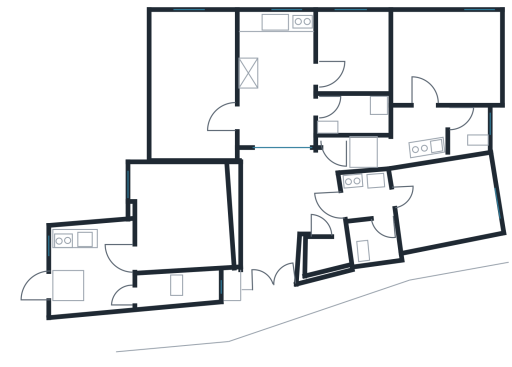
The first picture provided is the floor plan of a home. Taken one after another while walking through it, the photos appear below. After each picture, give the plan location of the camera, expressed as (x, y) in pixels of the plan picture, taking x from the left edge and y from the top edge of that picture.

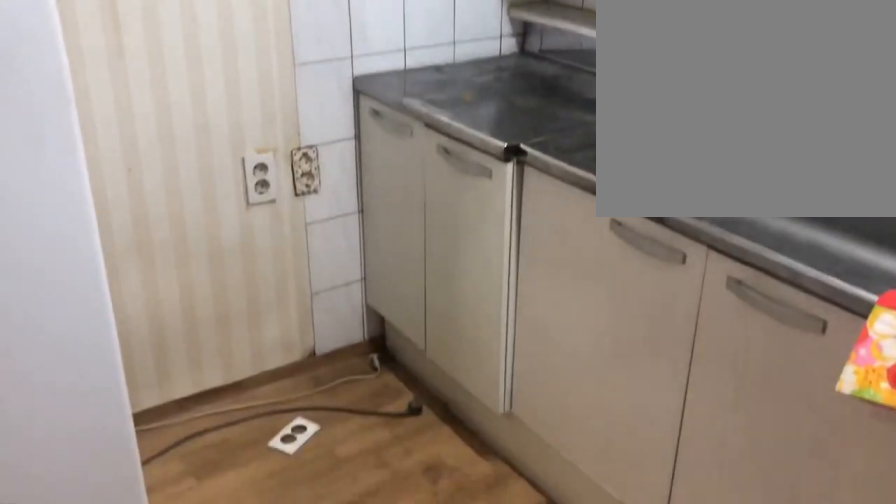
(299, 61)
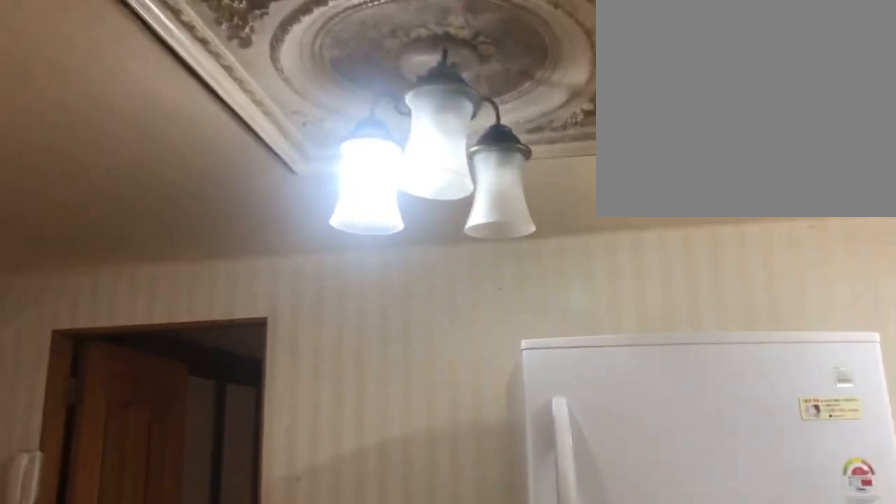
(317, 71)
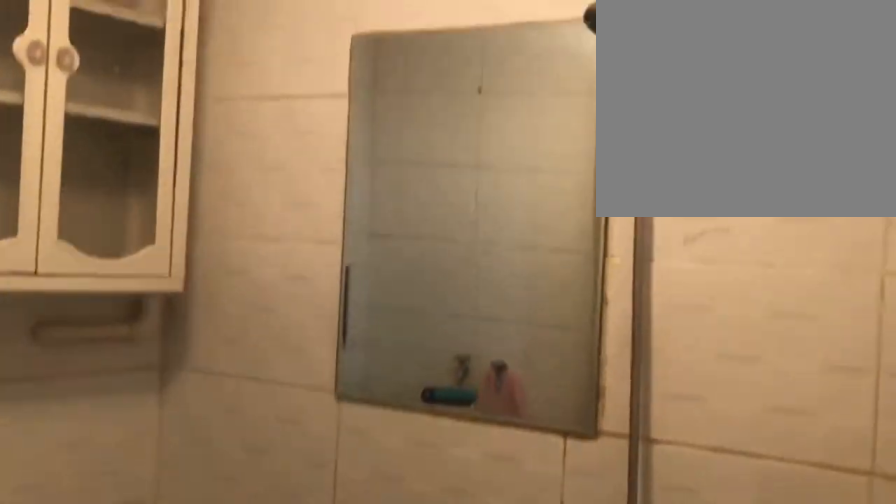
(459, 132)
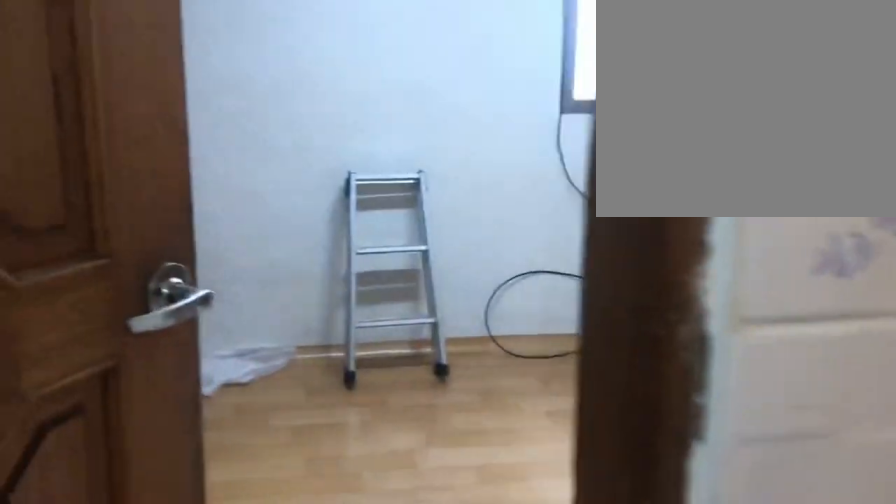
(423, 111)
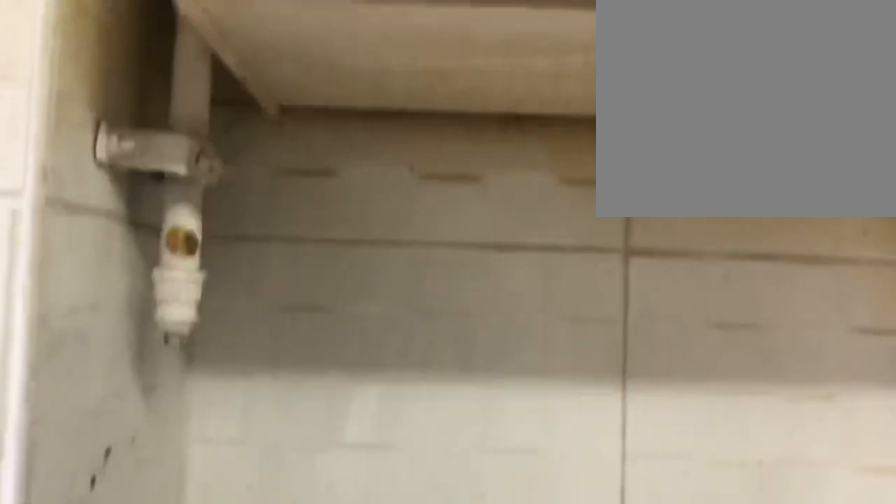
(363, 201)
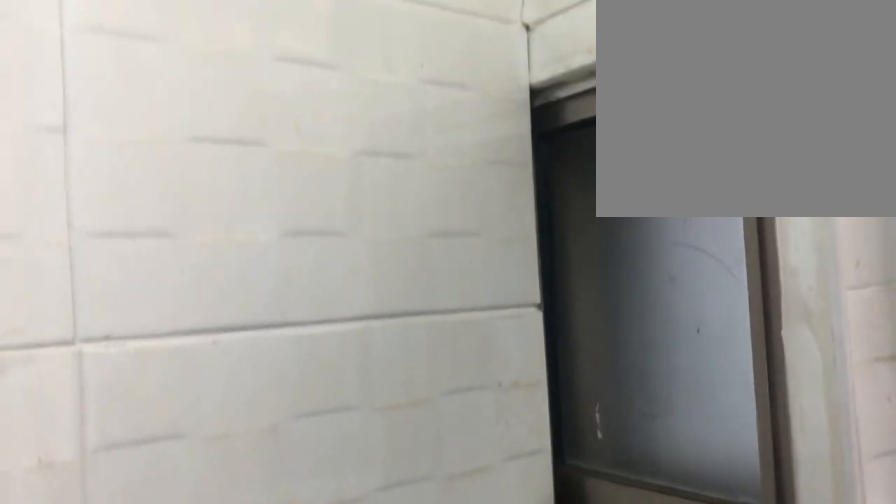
(369, 200)
